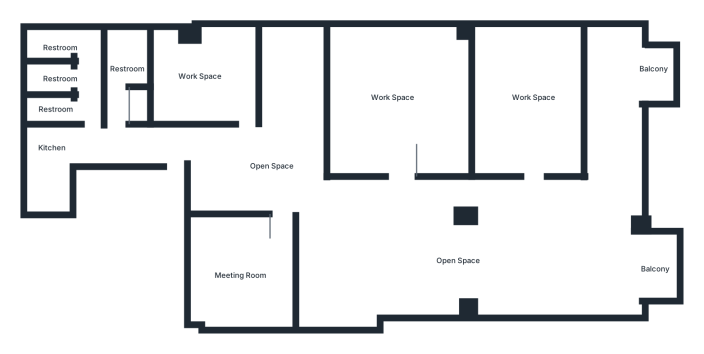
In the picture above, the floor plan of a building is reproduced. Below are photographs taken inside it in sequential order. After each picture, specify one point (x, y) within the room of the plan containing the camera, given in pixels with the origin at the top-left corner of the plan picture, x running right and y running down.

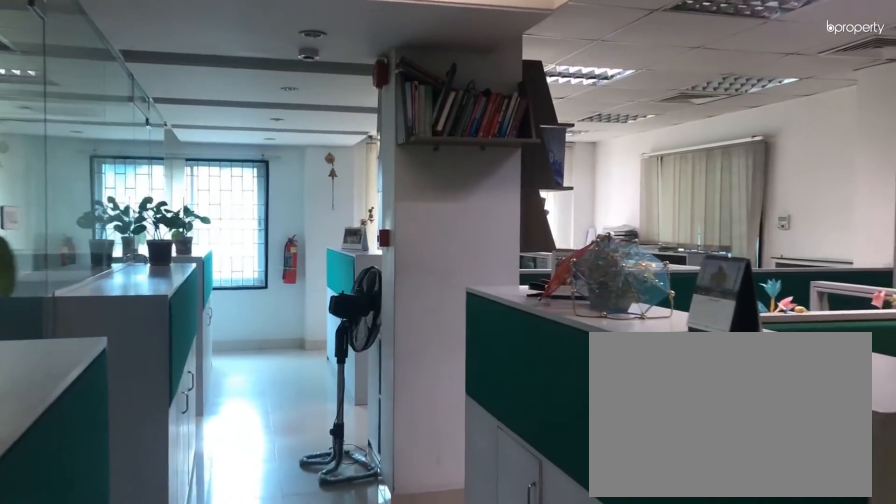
(417, 199)
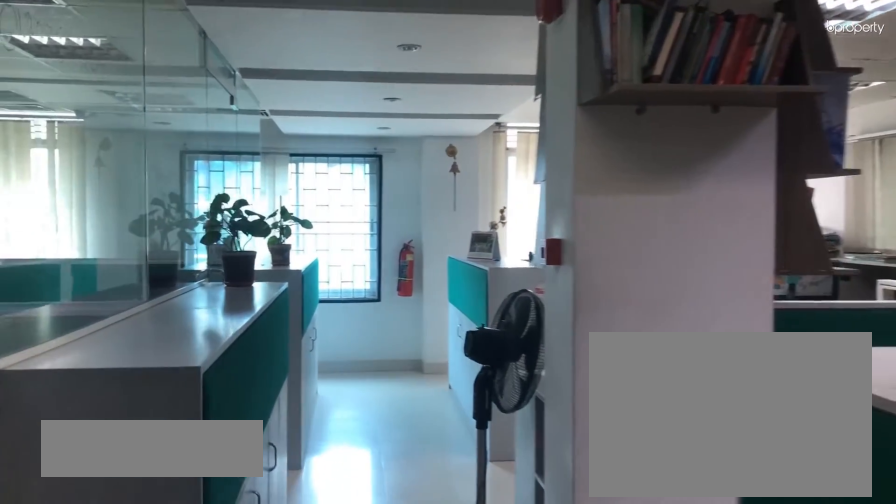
(417, 199)
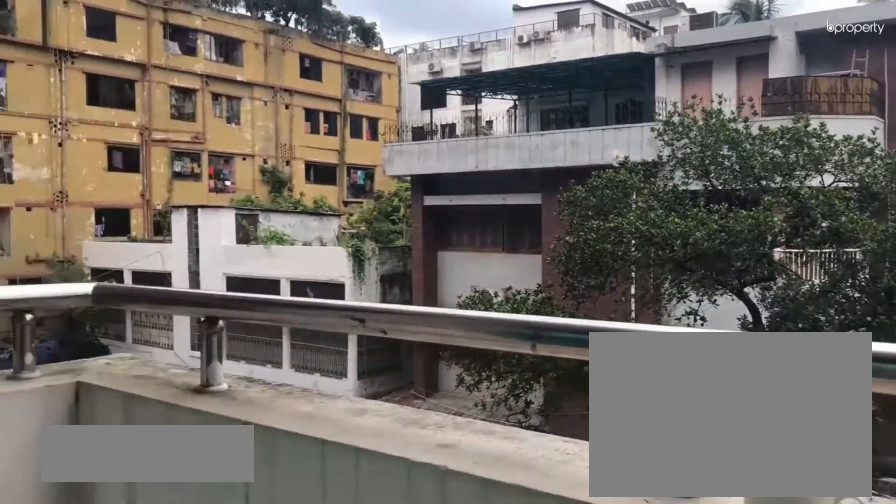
(655, 75)
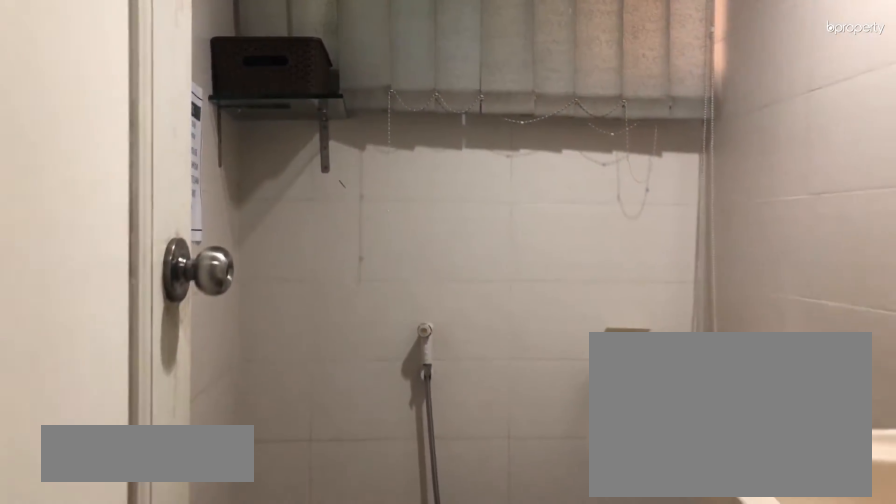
(120, 66)
